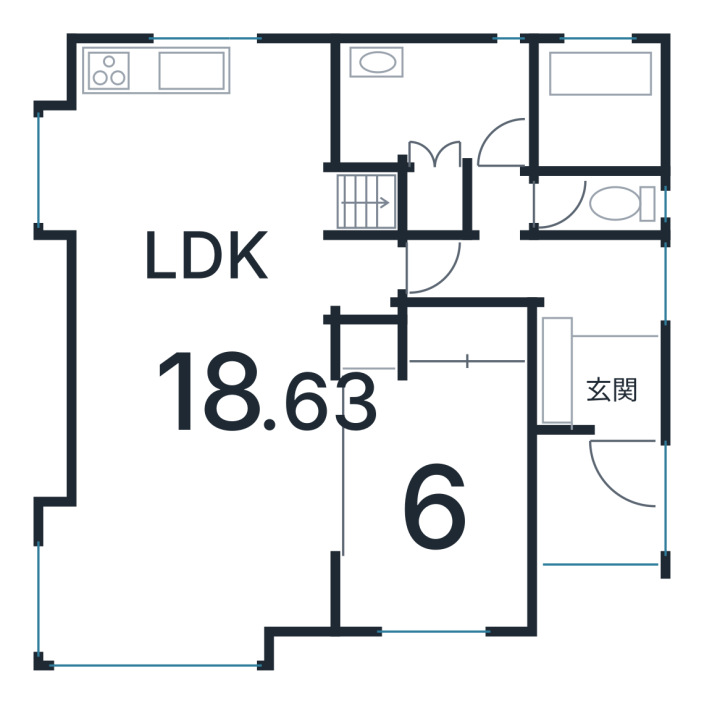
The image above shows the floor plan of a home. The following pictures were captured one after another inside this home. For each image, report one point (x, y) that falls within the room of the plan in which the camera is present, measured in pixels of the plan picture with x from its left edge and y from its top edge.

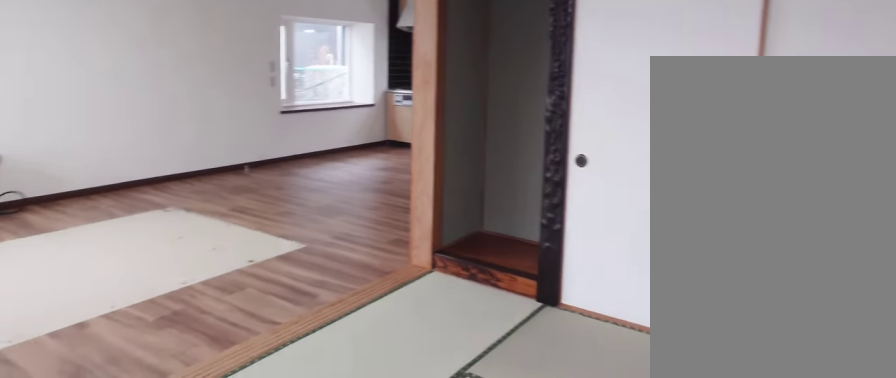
(438, 542)
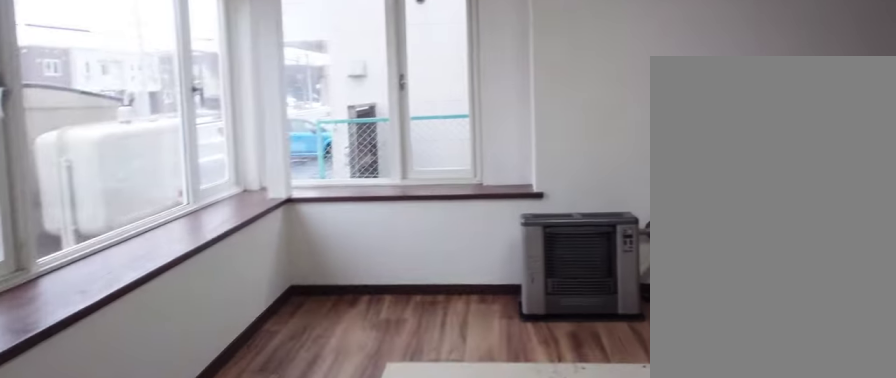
(195, 467)
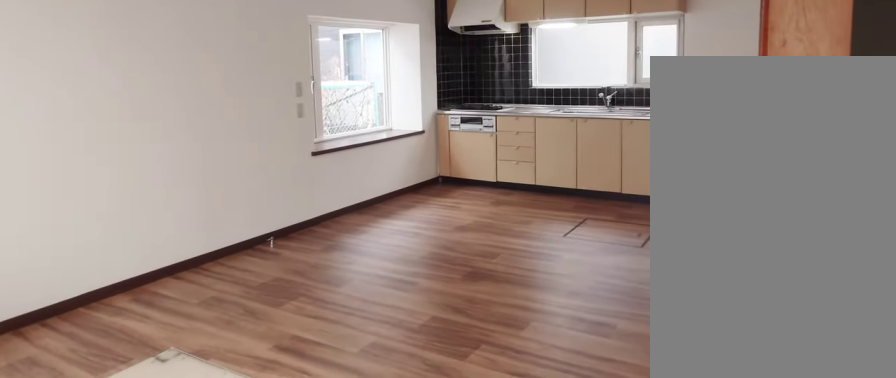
(195, 467)
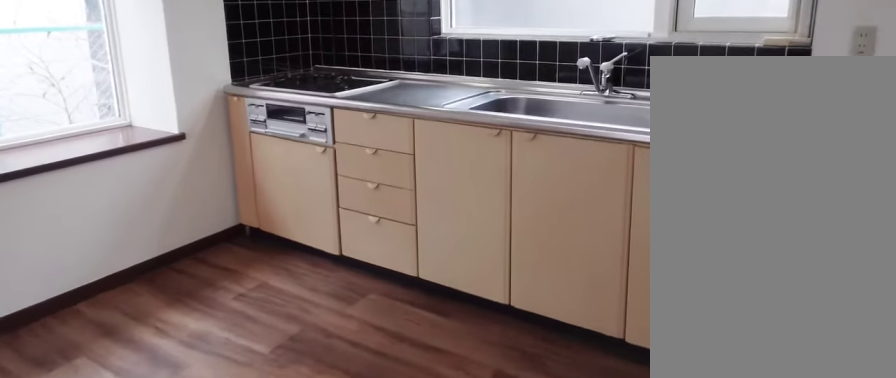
(193, 155)
